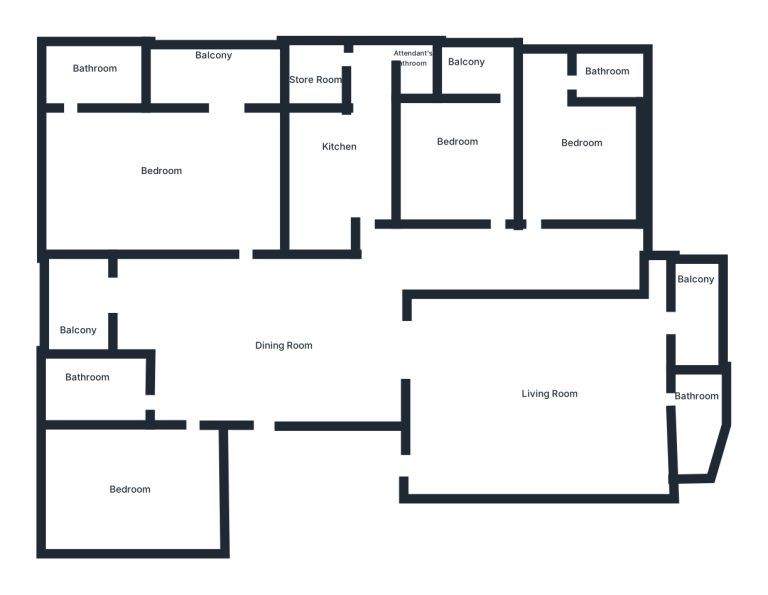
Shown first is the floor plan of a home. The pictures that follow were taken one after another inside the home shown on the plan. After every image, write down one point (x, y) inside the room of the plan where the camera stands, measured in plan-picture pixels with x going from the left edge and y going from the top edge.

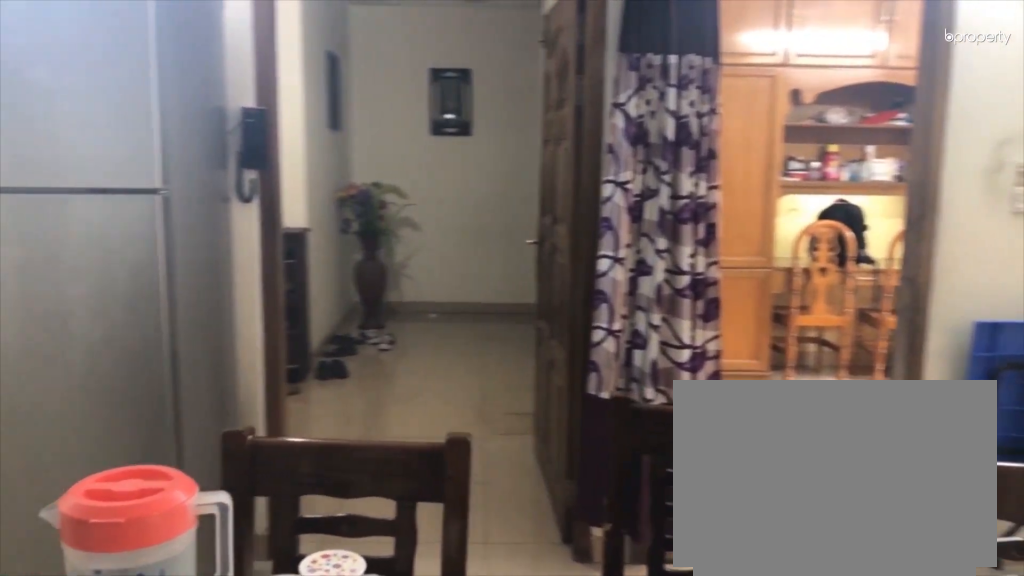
(281, 336)
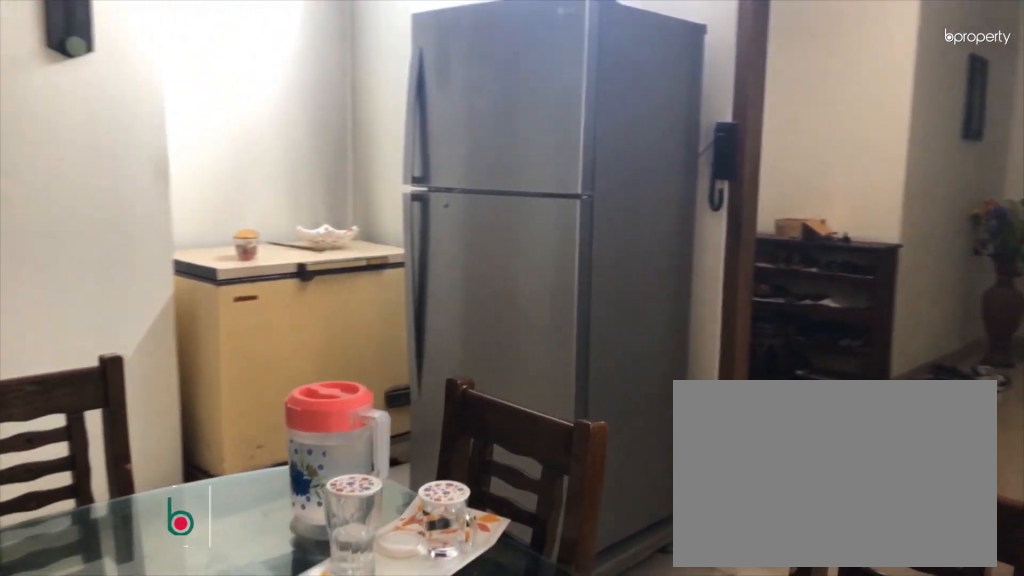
(281, 336)
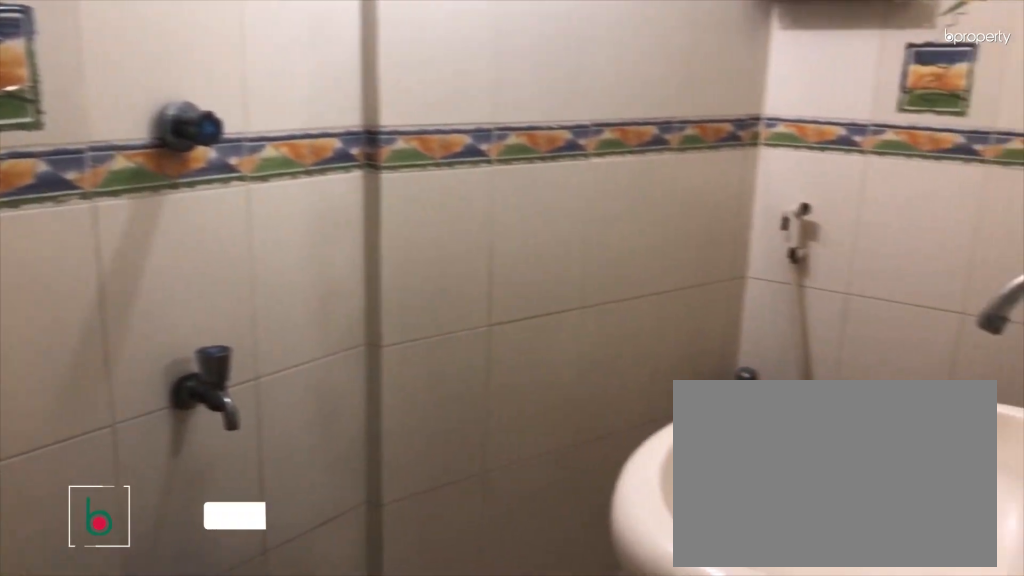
(691, 422)
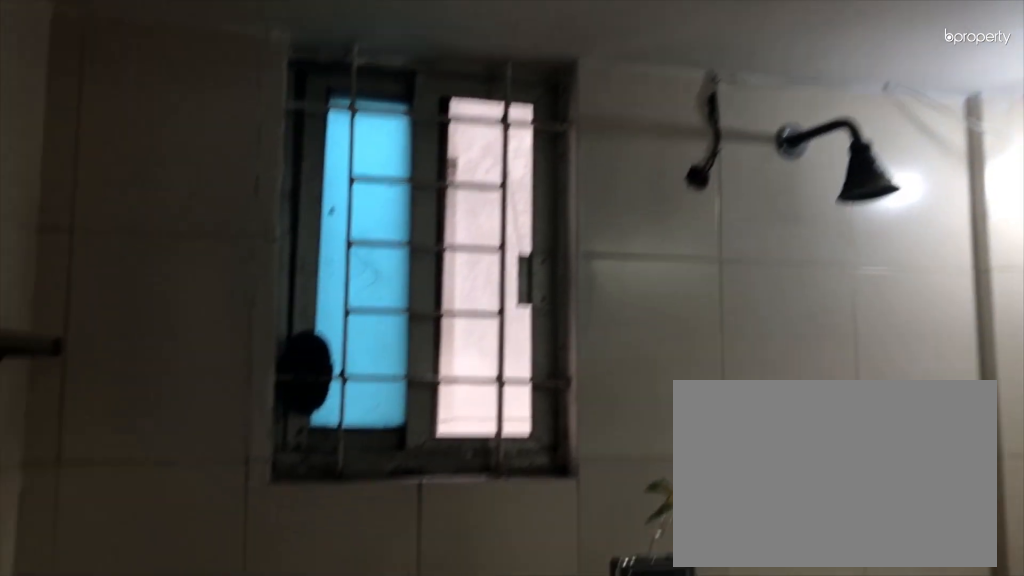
(691, 422)
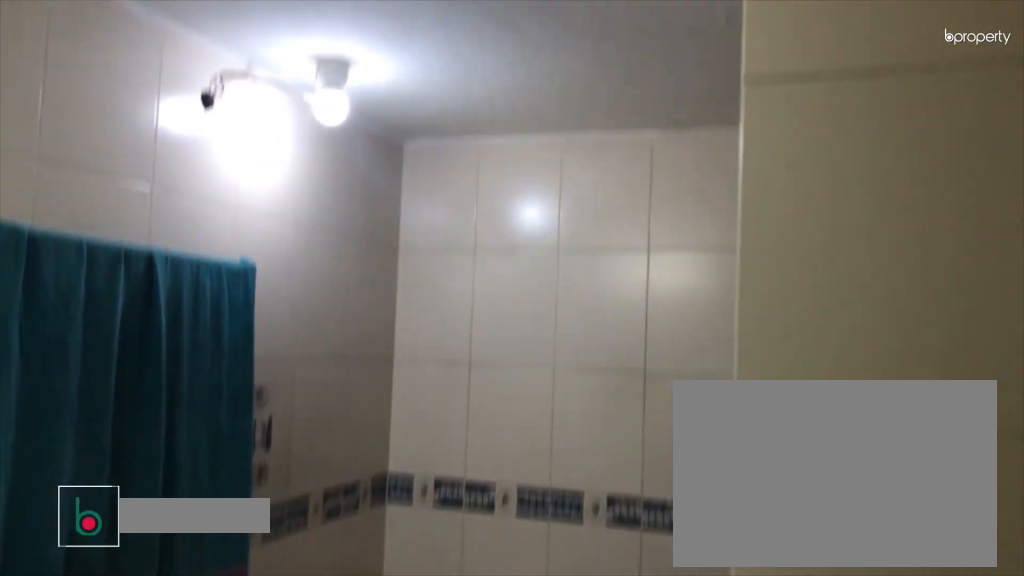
(604, 76)
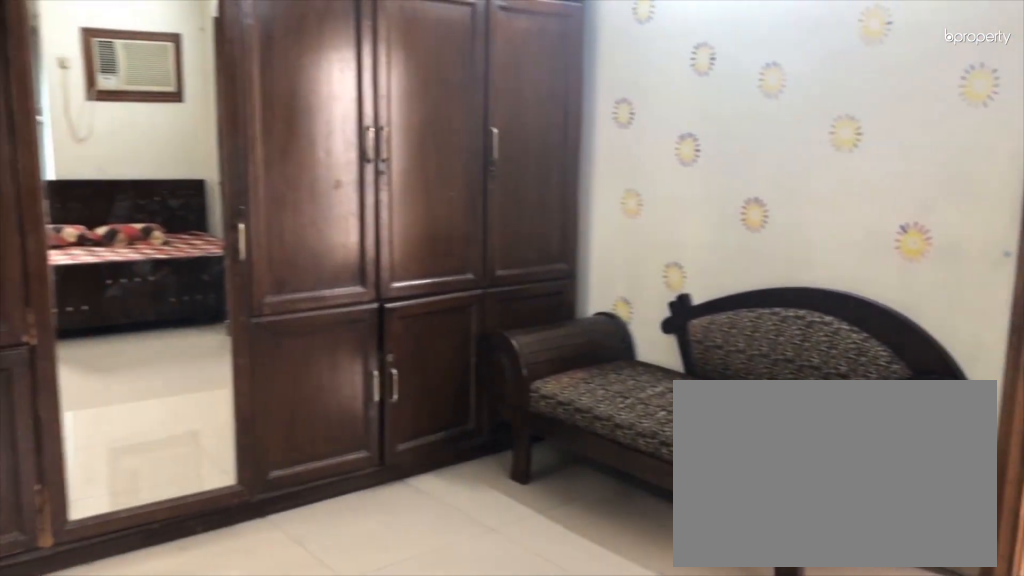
(157, 174)
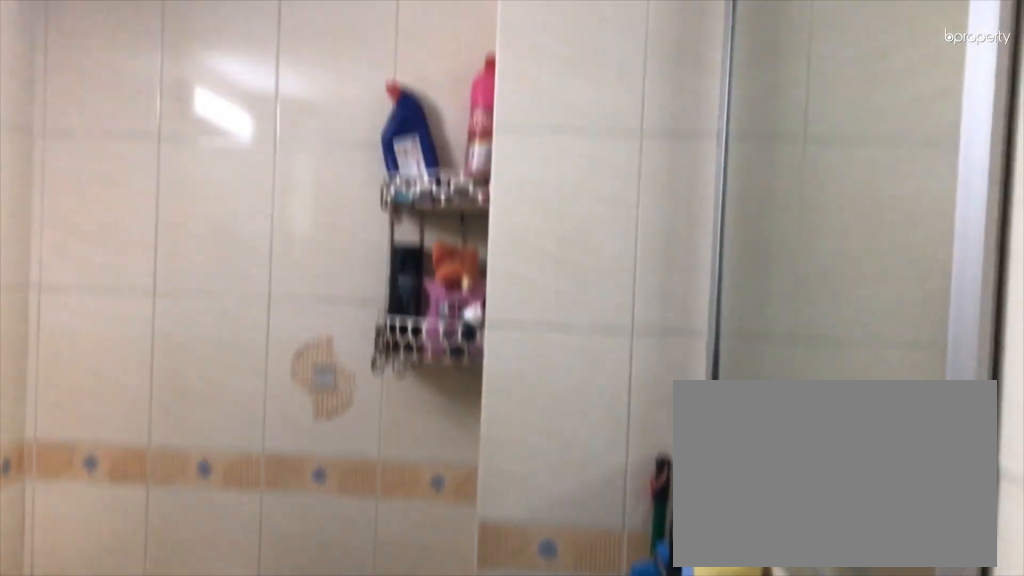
(96, 76)
